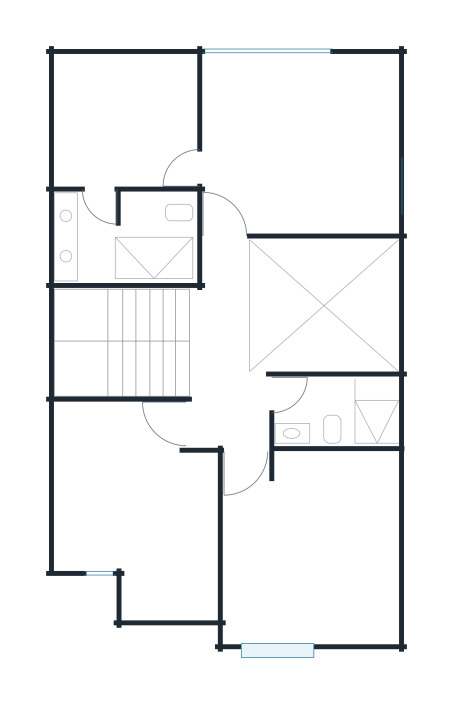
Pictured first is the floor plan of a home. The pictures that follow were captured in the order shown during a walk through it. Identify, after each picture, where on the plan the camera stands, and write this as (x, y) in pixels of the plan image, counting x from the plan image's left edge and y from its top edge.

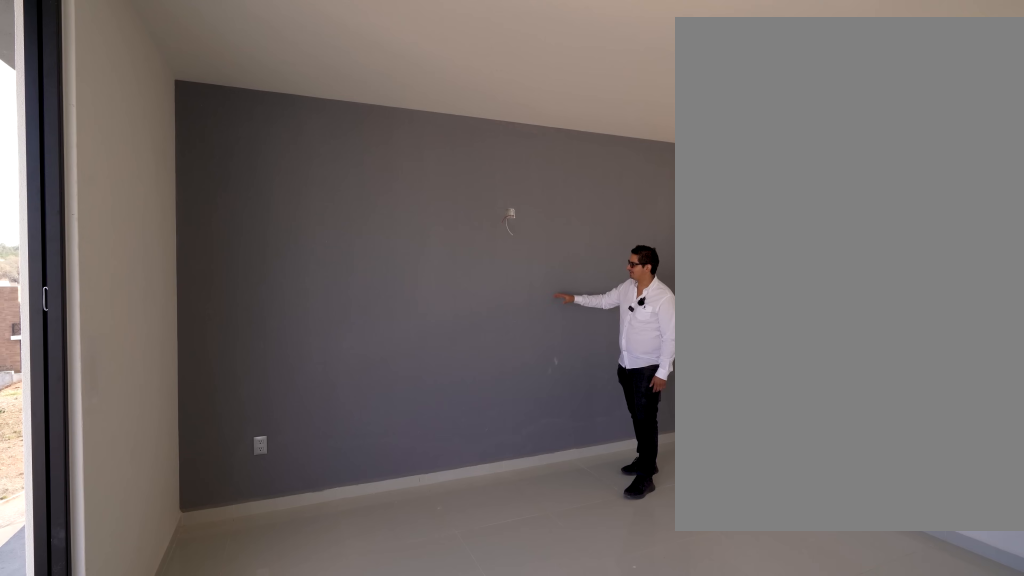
(228, 168)
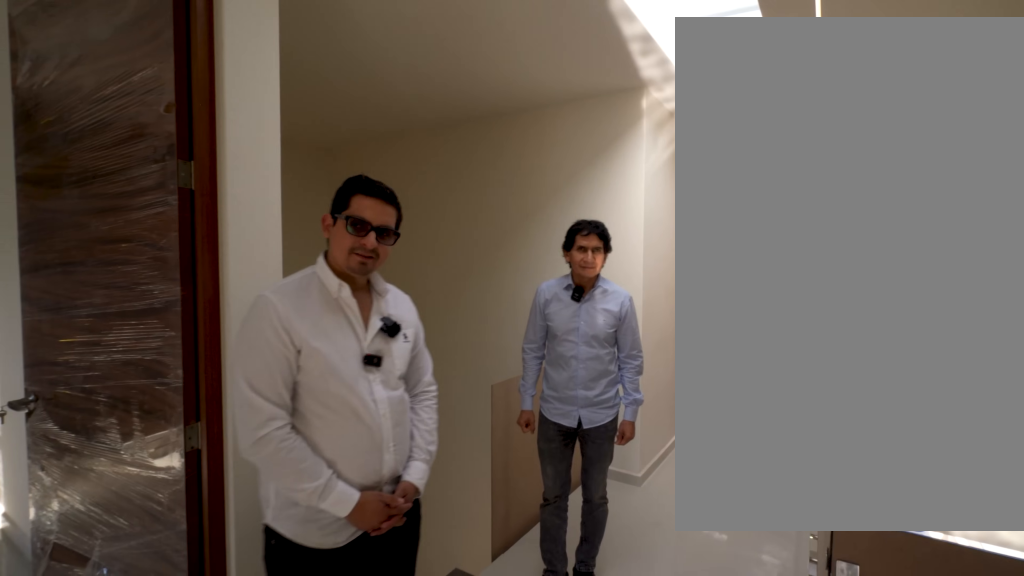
(246, 464)
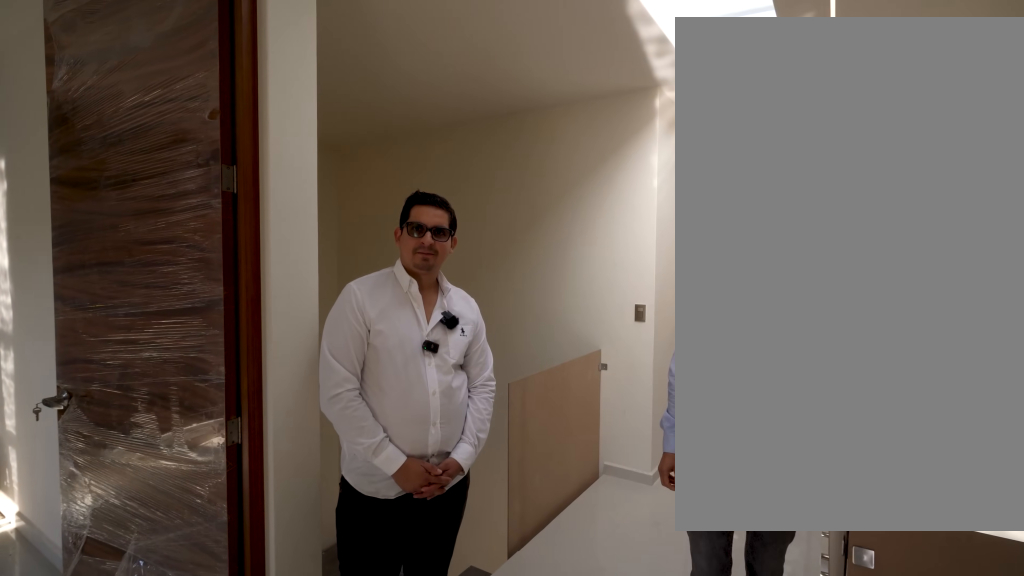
(246, 464)
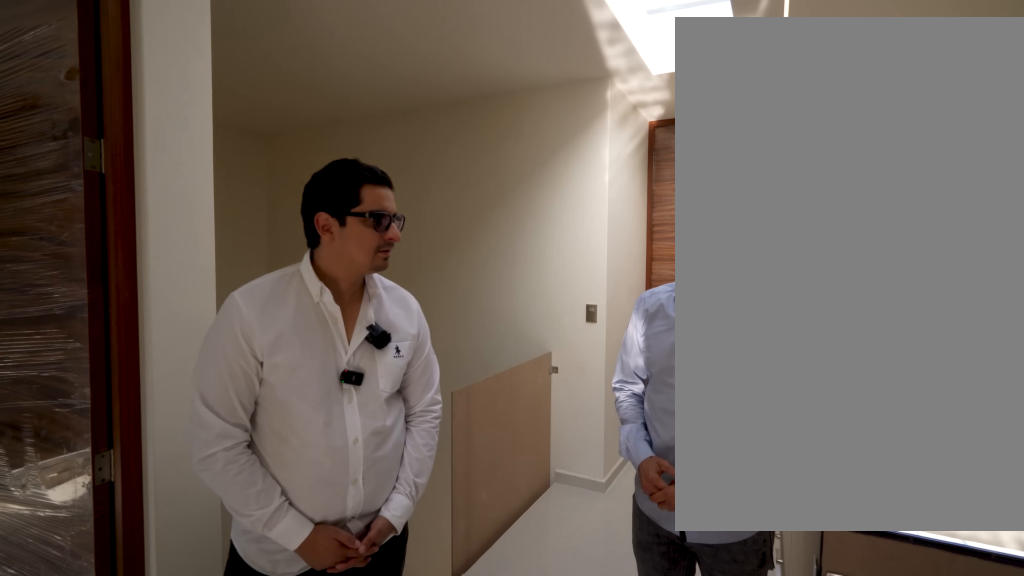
(245, 464)
